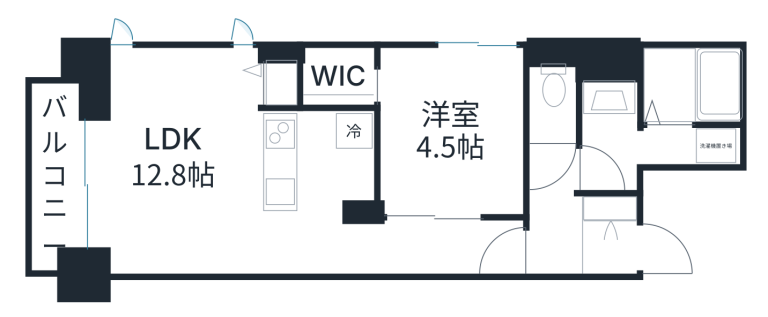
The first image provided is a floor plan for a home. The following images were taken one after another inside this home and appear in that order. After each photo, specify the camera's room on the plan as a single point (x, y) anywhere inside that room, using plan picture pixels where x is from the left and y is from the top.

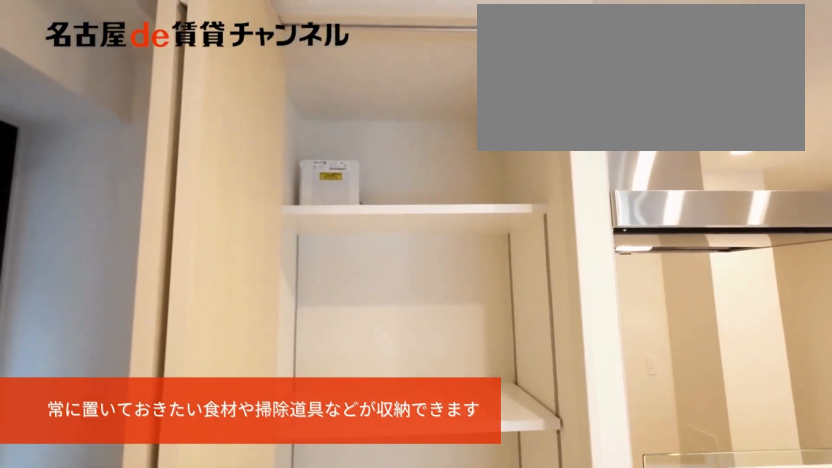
(281, 76)
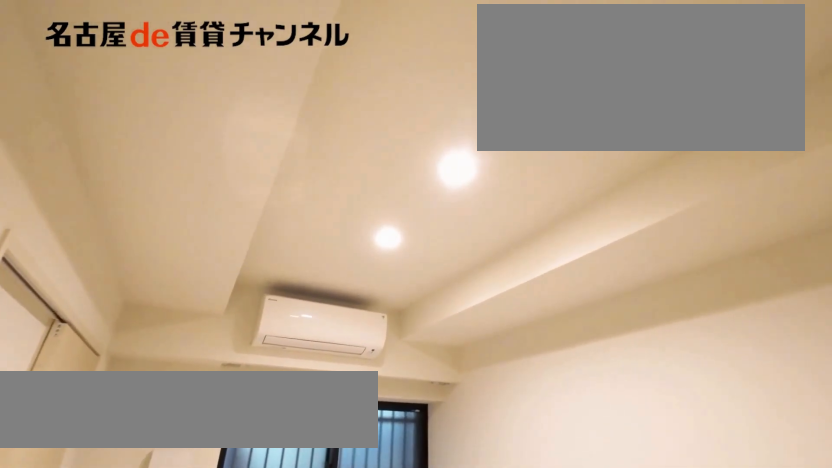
(451, 132)
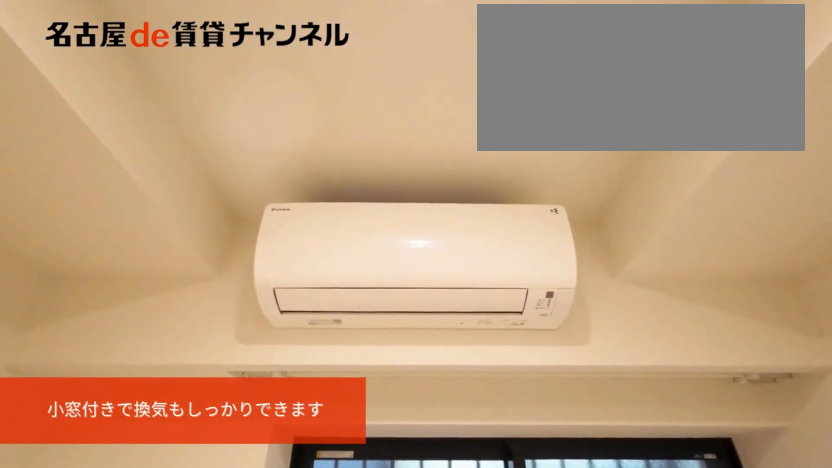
(451, 132)
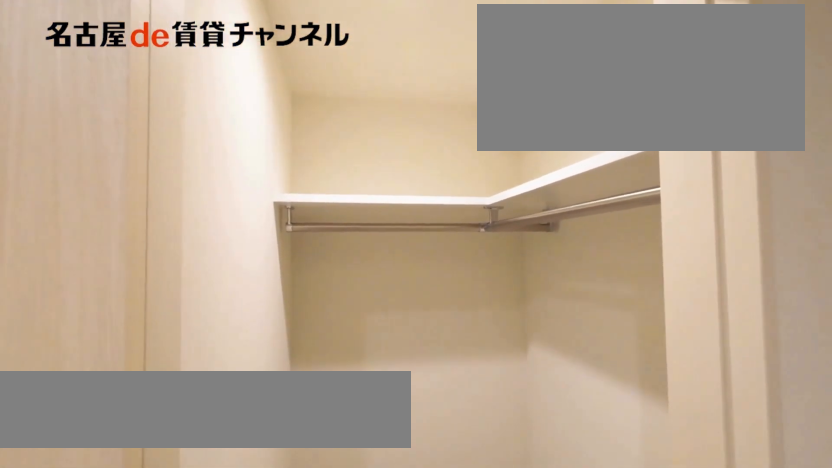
(338, 75)
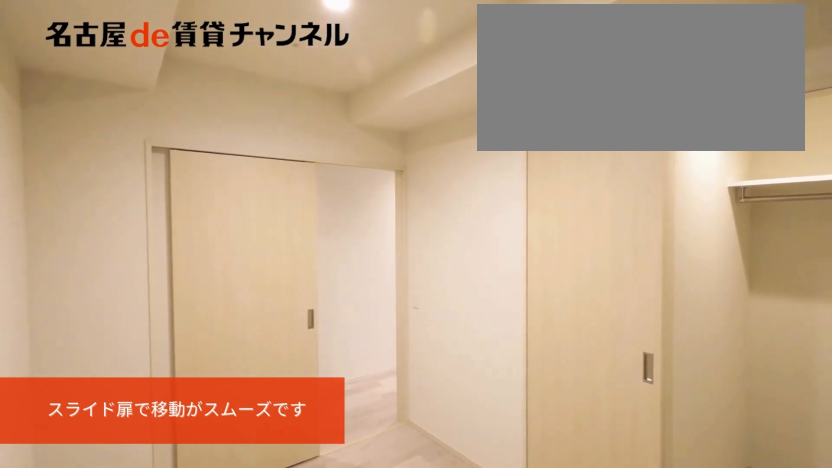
(451, 132)
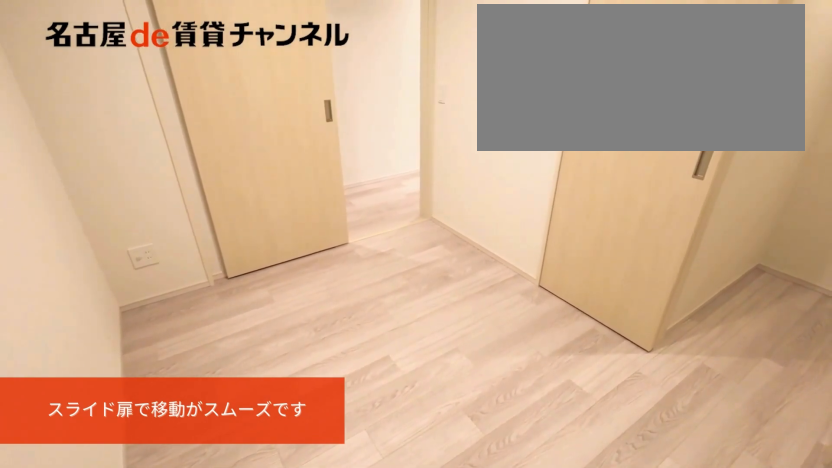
(451, 132)
